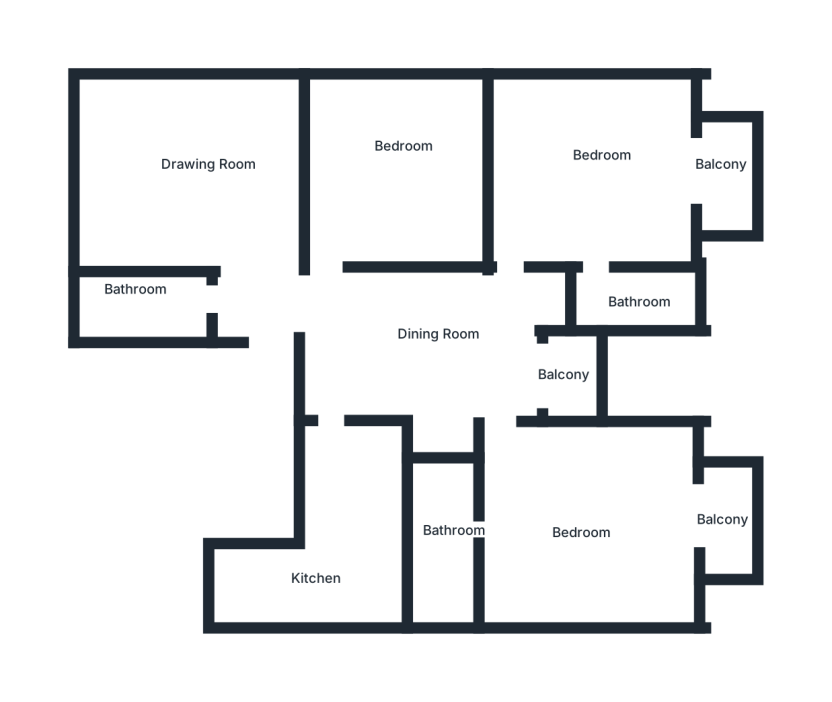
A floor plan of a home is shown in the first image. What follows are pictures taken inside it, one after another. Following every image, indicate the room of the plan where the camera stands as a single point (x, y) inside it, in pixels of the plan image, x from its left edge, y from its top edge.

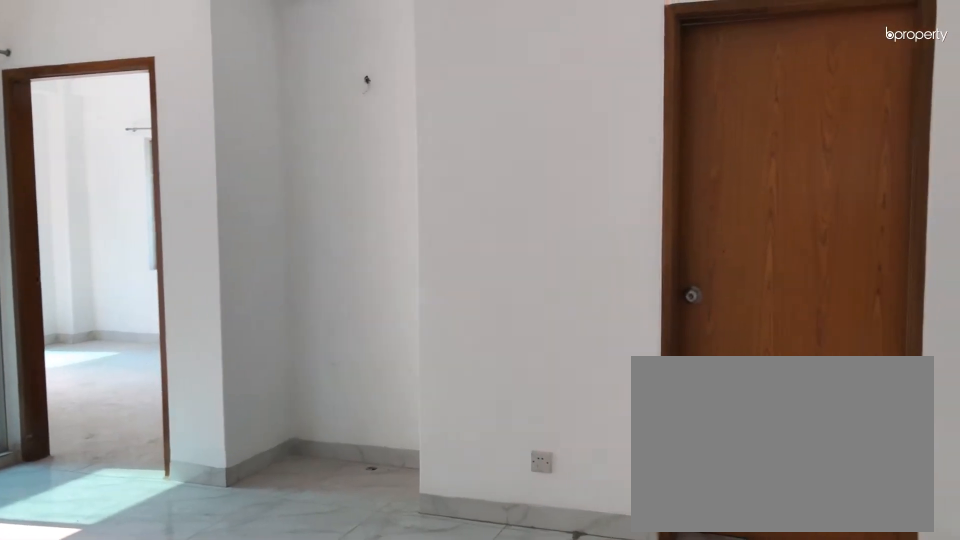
(467, 357)
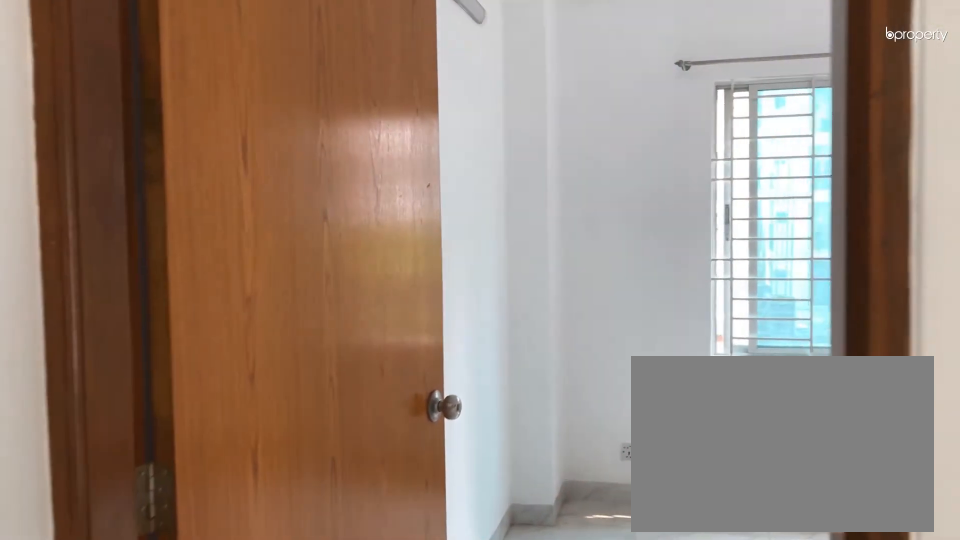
(327, 266)
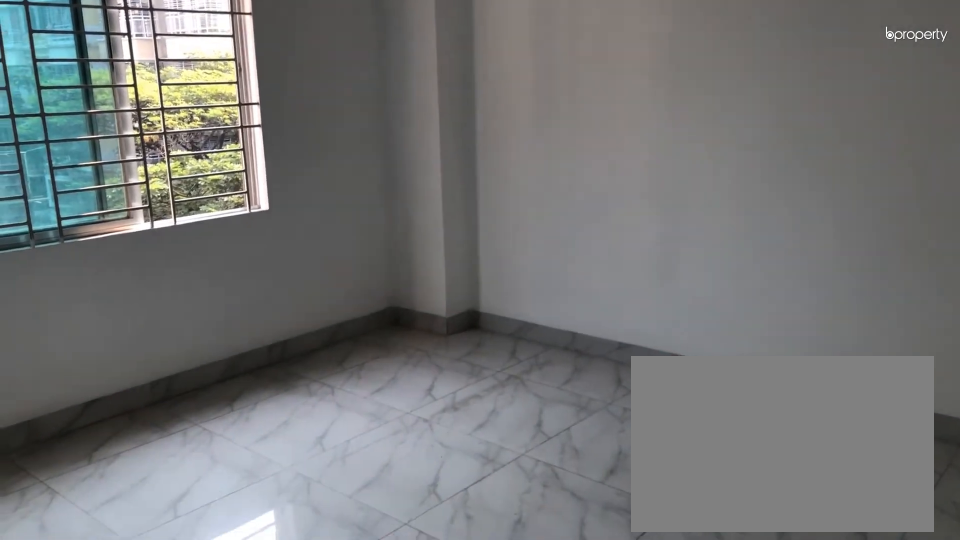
(396, 170)
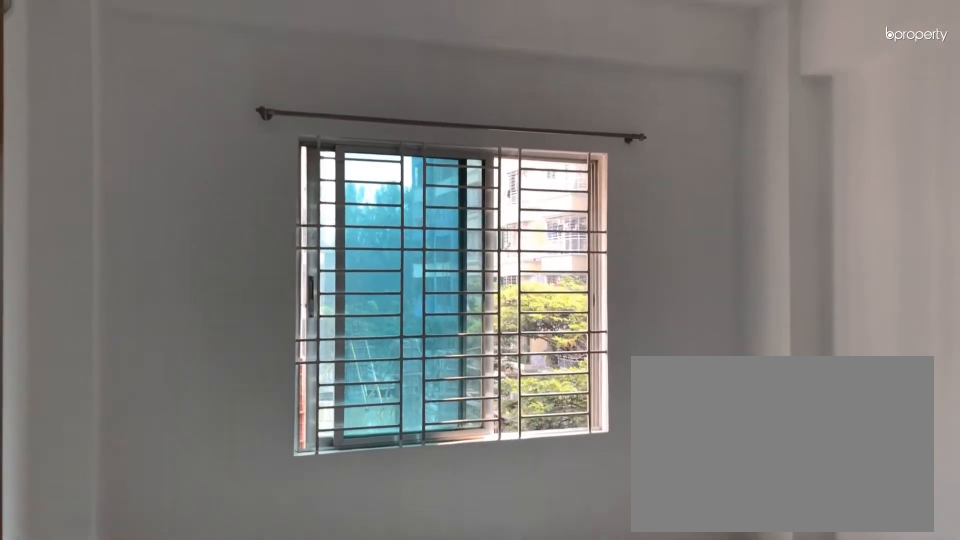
(396, 170)
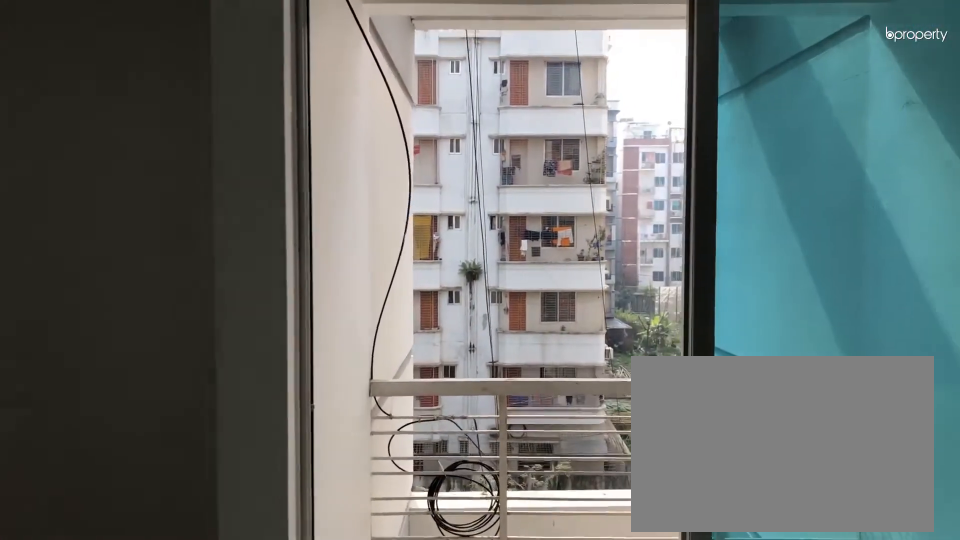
(486, 382)
